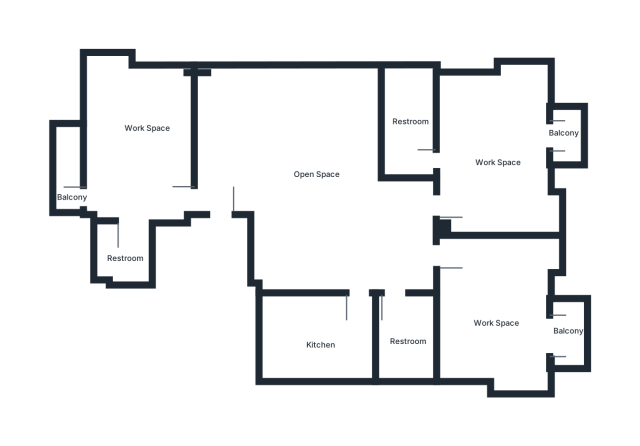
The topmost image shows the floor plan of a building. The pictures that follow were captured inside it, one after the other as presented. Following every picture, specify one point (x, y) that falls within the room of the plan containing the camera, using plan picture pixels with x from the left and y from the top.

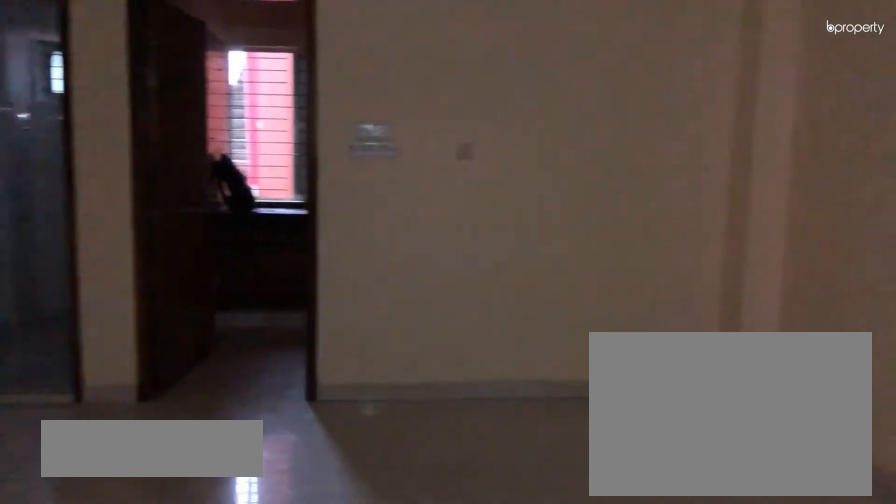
(308, 173)
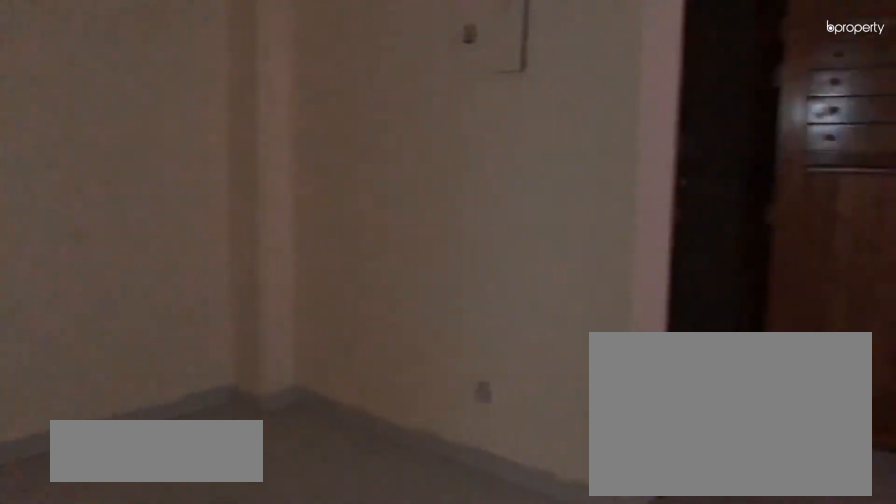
(308, 173)
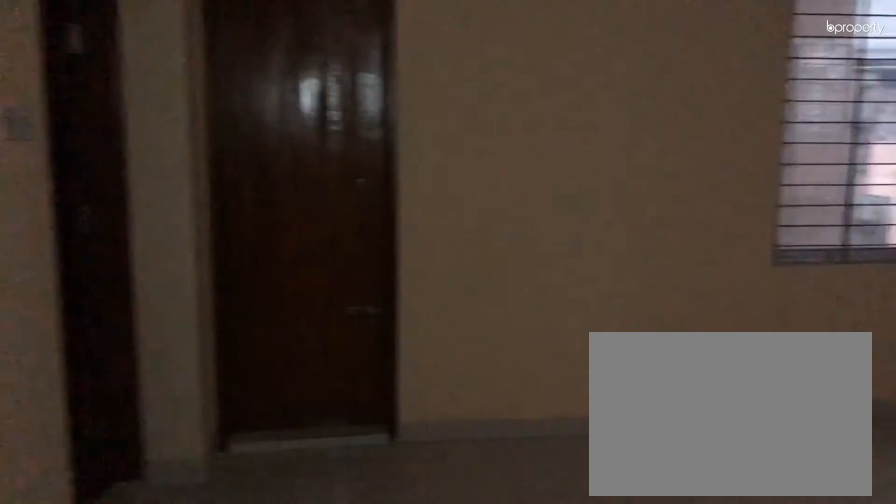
(146, 148)
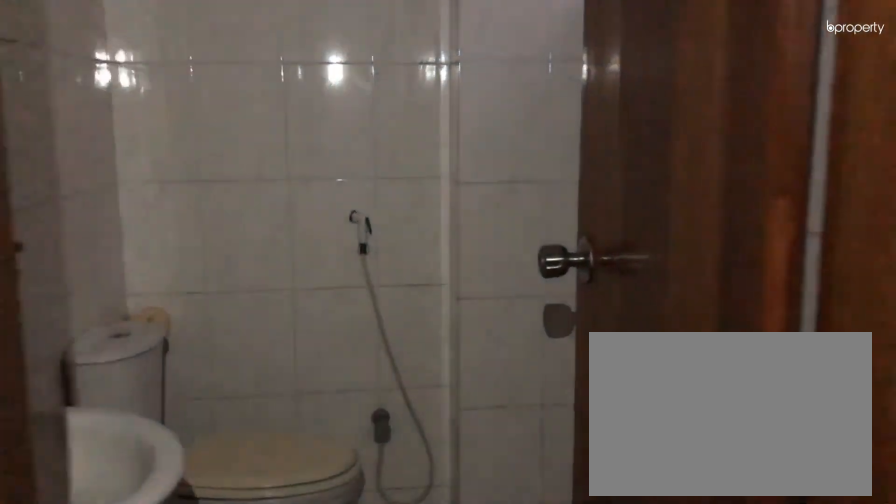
(129, 253)
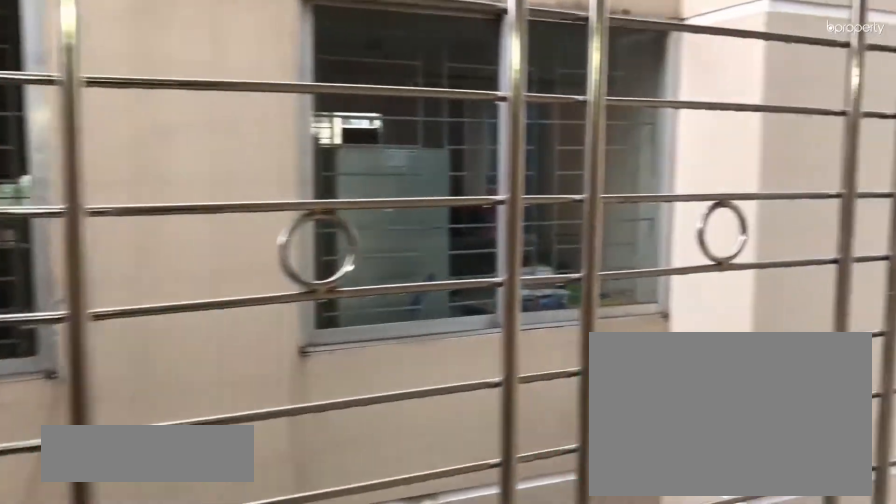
(78, 196)
